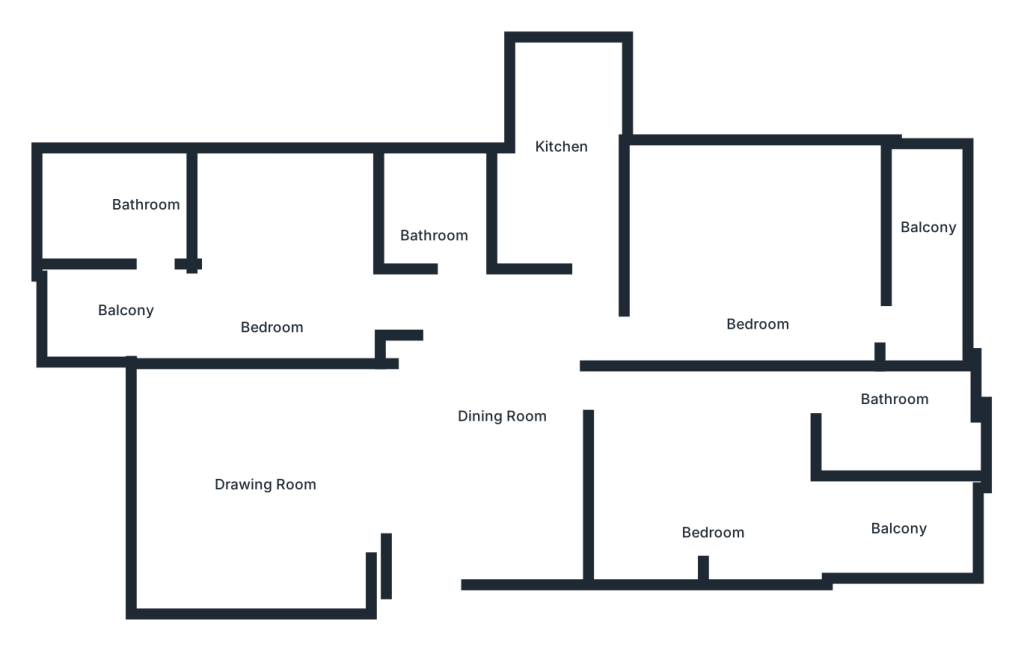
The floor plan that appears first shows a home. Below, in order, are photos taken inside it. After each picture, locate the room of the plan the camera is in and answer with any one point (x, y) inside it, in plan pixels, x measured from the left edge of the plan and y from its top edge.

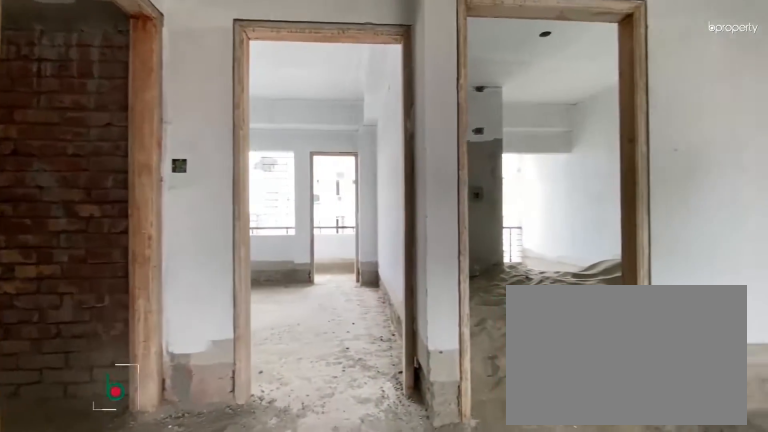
(506, 411)
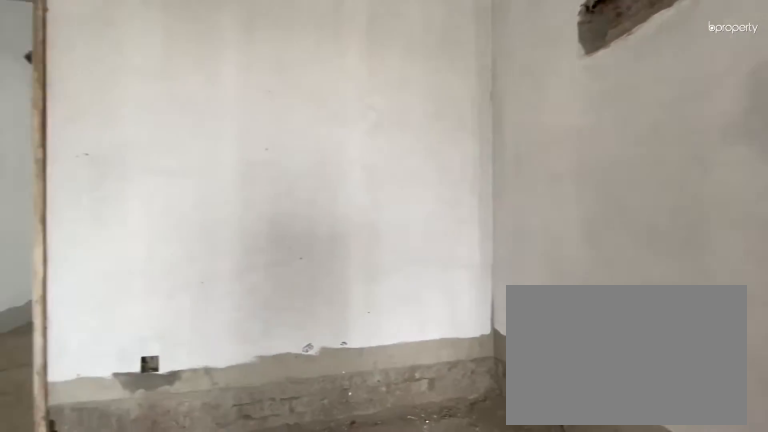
(506, 411)
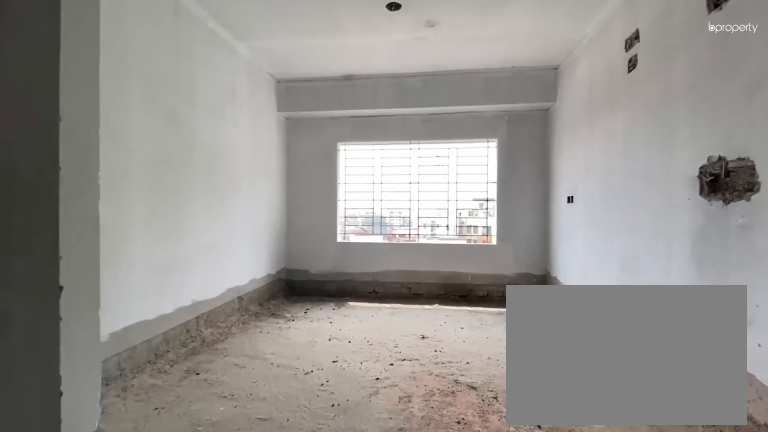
(267, 481)
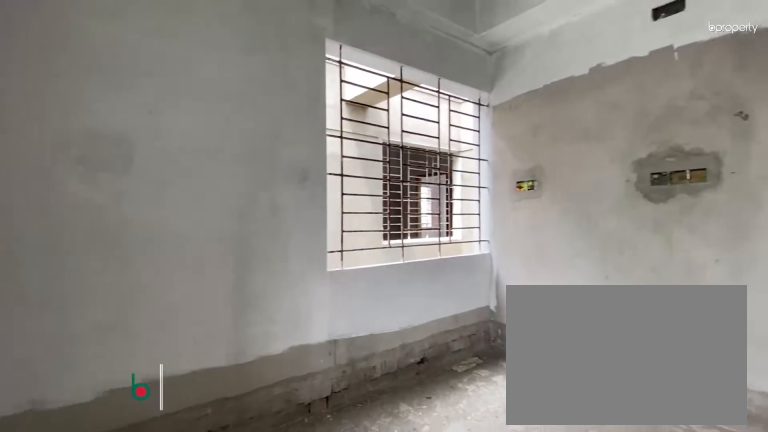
(273, 274)
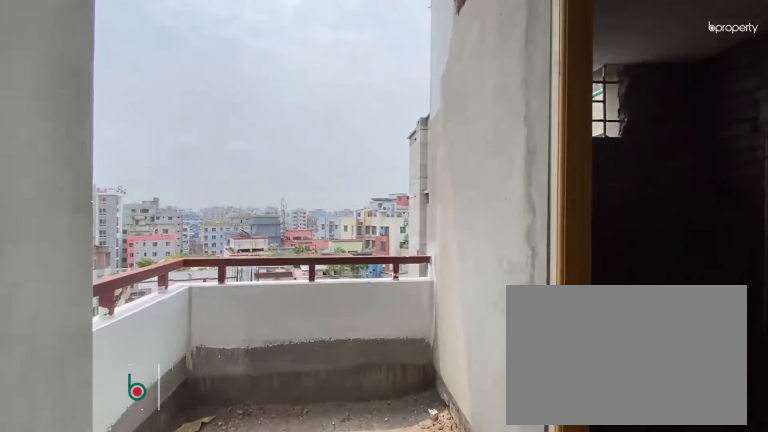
(112, 315)
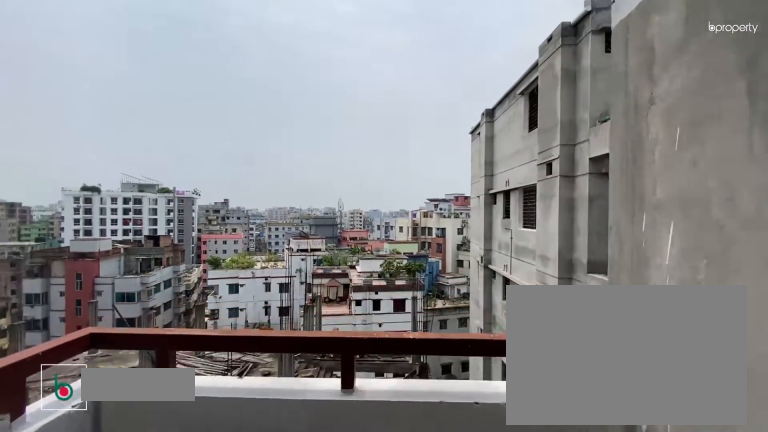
(112, 315)
